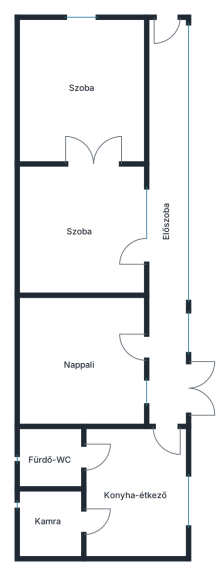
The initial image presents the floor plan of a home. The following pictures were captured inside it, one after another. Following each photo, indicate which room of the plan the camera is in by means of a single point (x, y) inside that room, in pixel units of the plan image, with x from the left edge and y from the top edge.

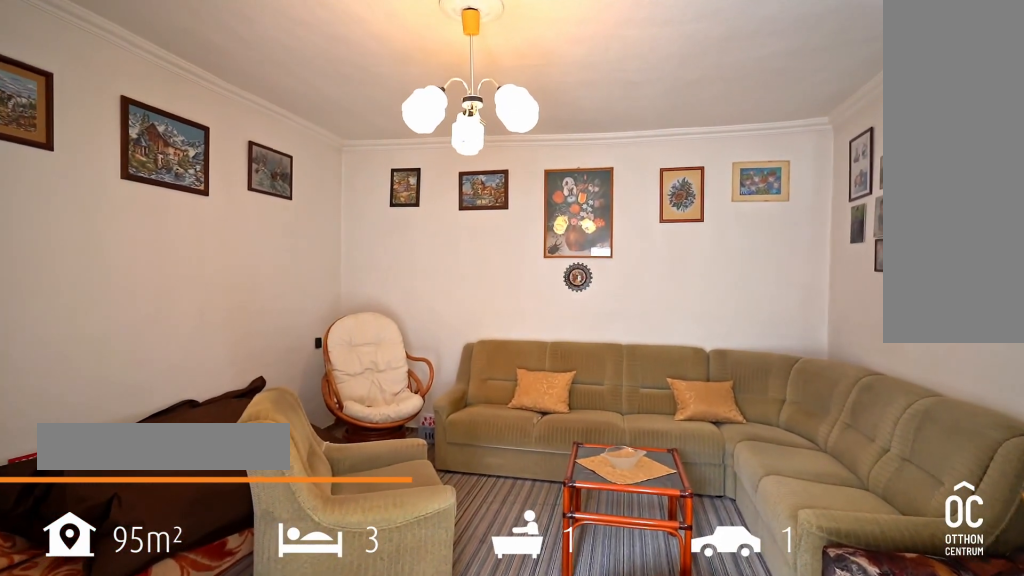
(79, 357)
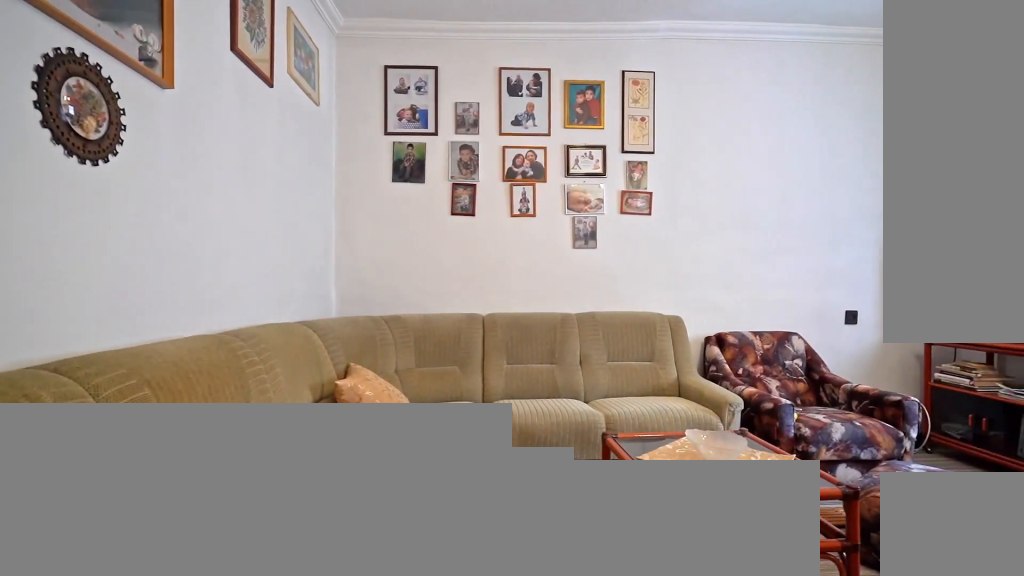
(79, 357)
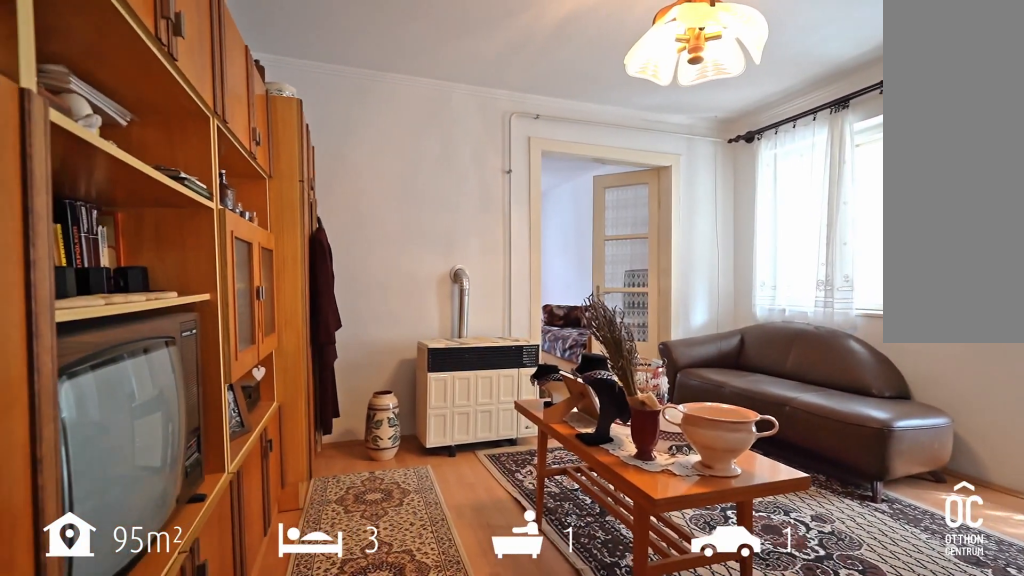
(81, 231)
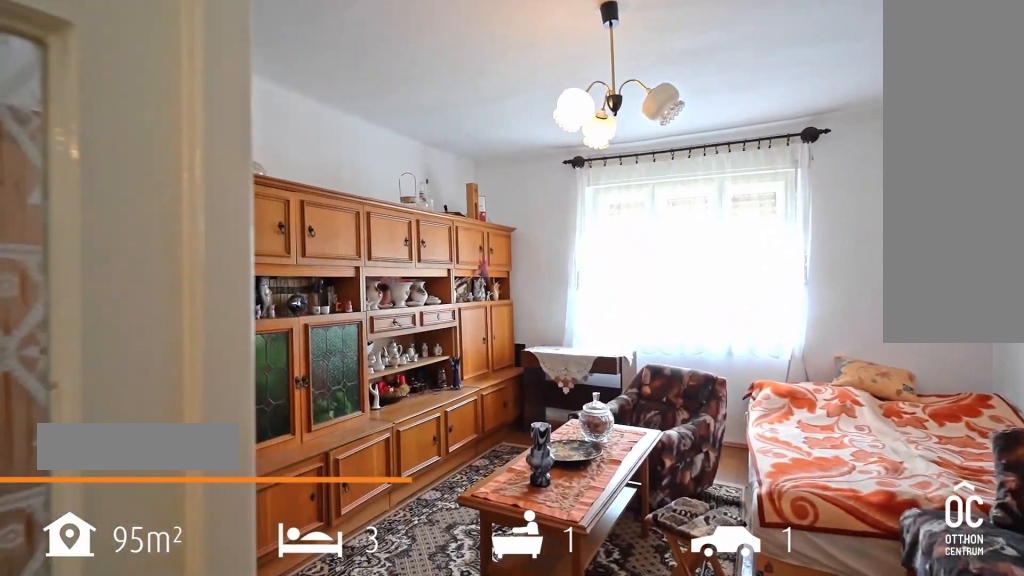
(80, 89)
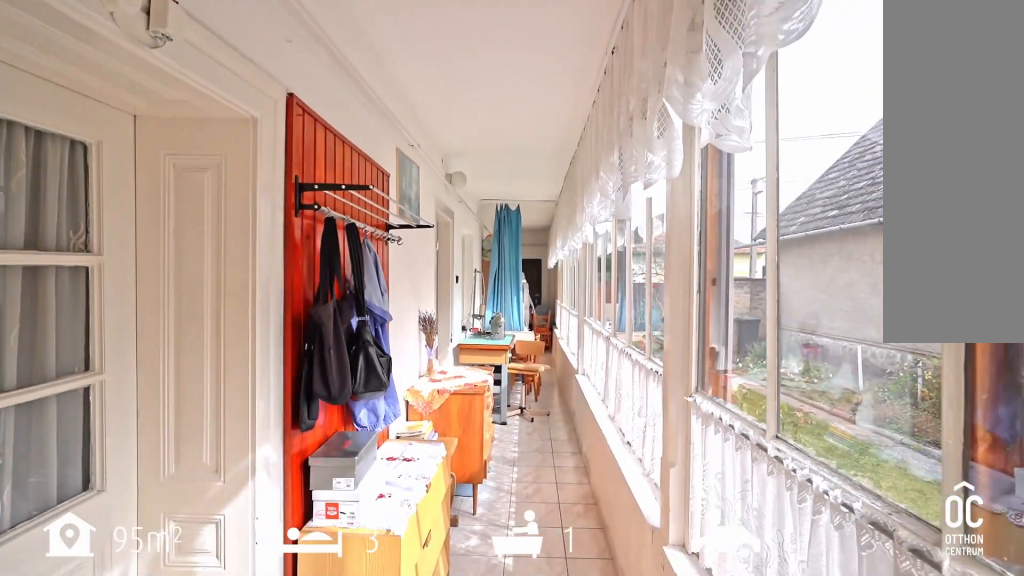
(166, 241)
